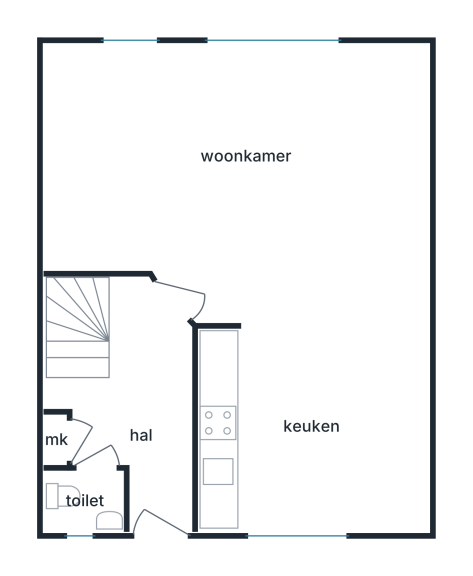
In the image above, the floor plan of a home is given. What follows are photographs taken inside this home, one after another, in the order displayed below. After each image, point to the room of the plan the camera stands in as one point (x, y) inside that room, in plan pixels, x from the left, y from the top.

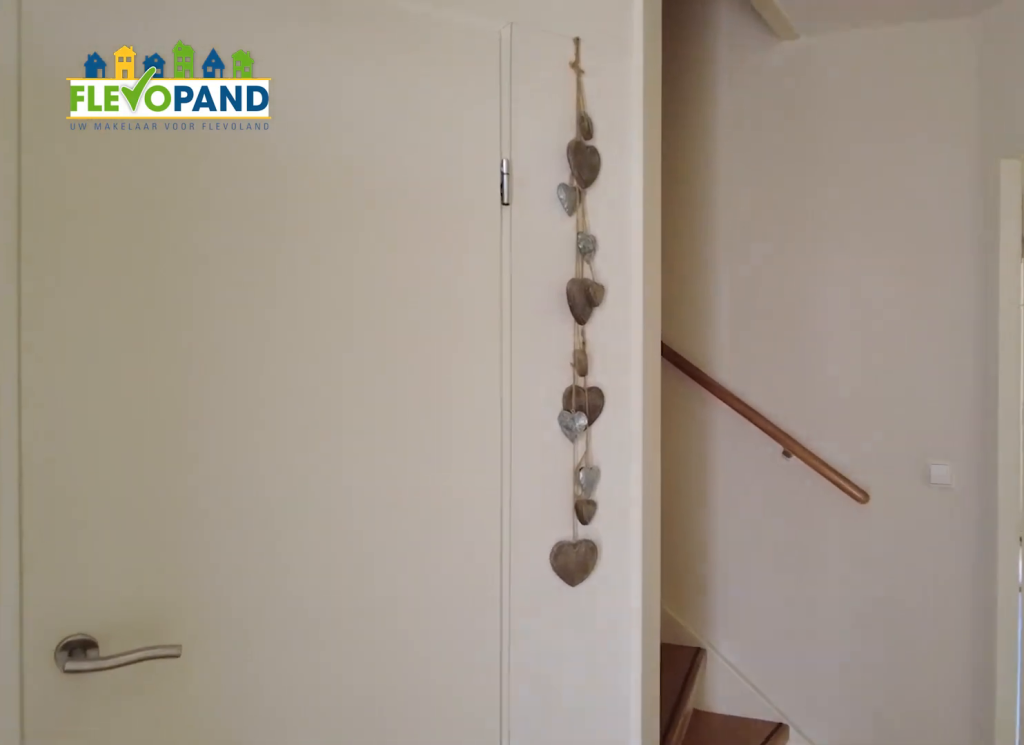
(140, 407)
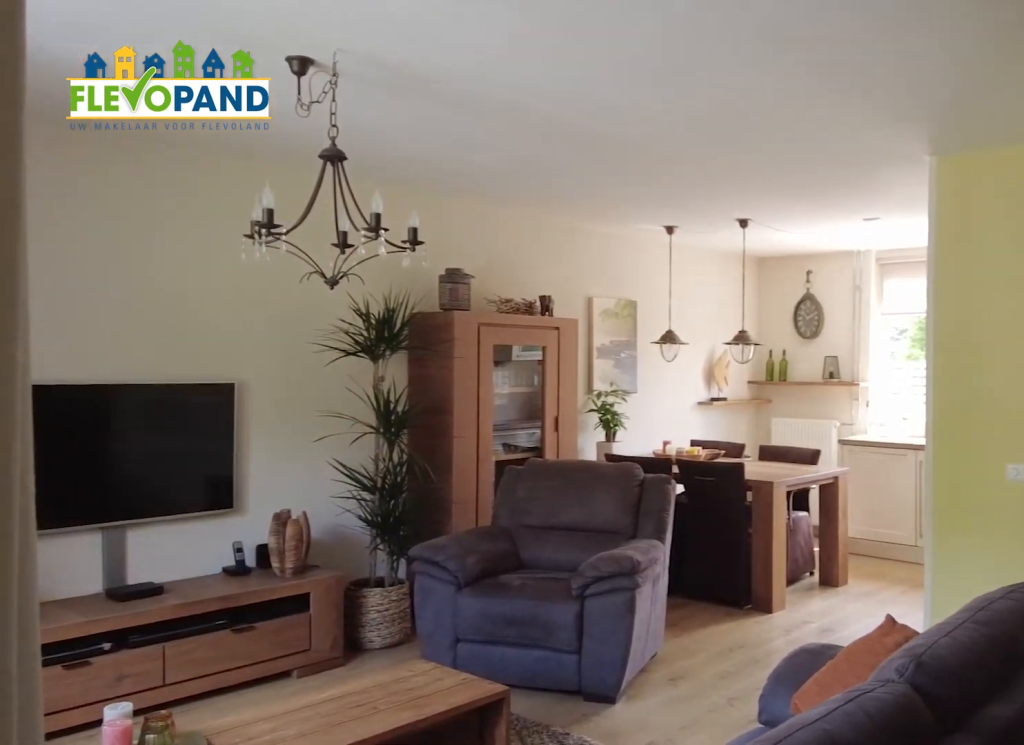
(157, 107)
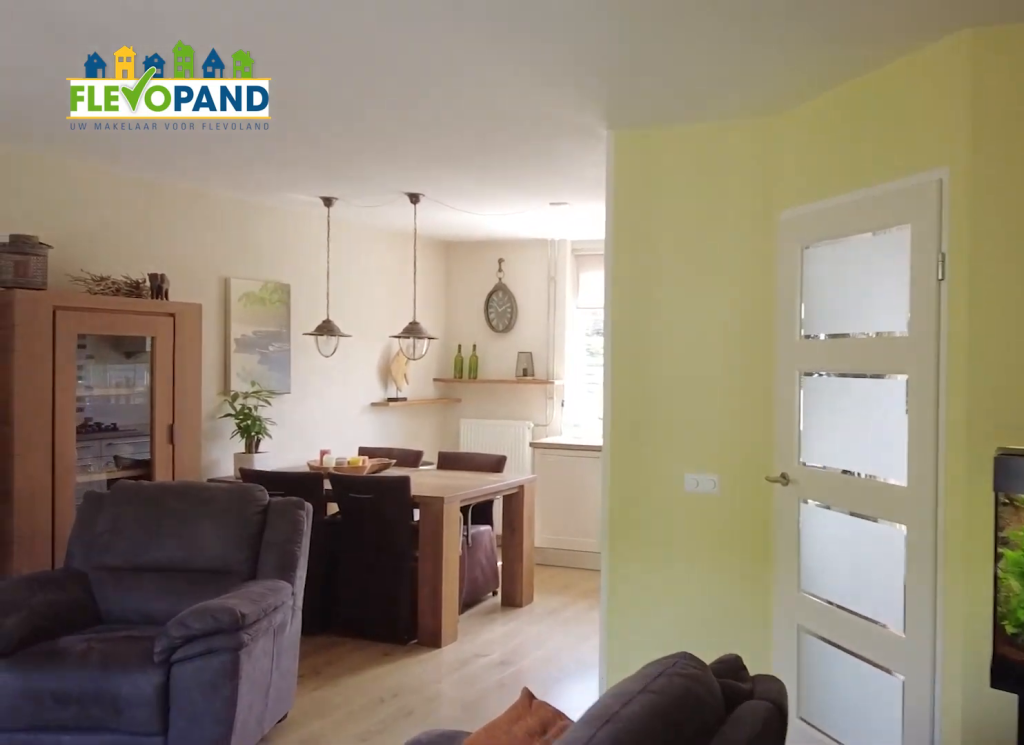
(157, 107)
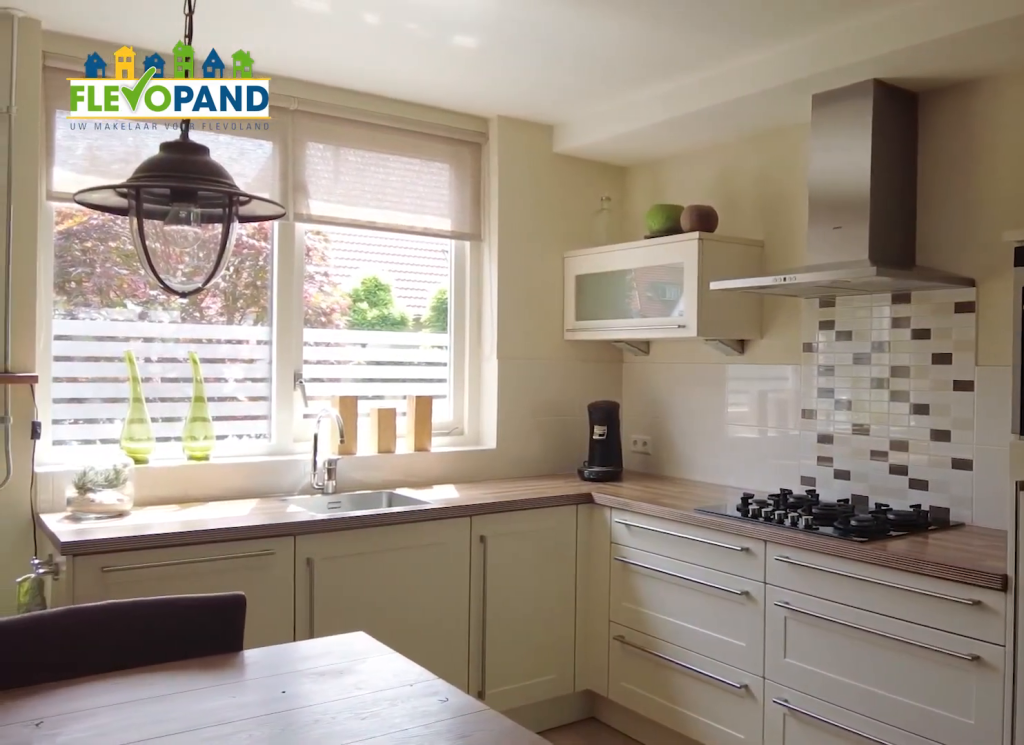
(312, 429)
